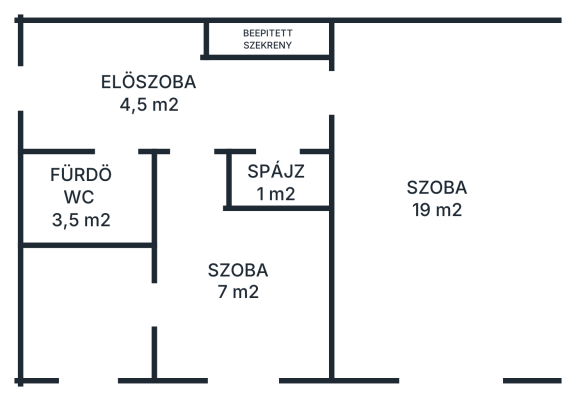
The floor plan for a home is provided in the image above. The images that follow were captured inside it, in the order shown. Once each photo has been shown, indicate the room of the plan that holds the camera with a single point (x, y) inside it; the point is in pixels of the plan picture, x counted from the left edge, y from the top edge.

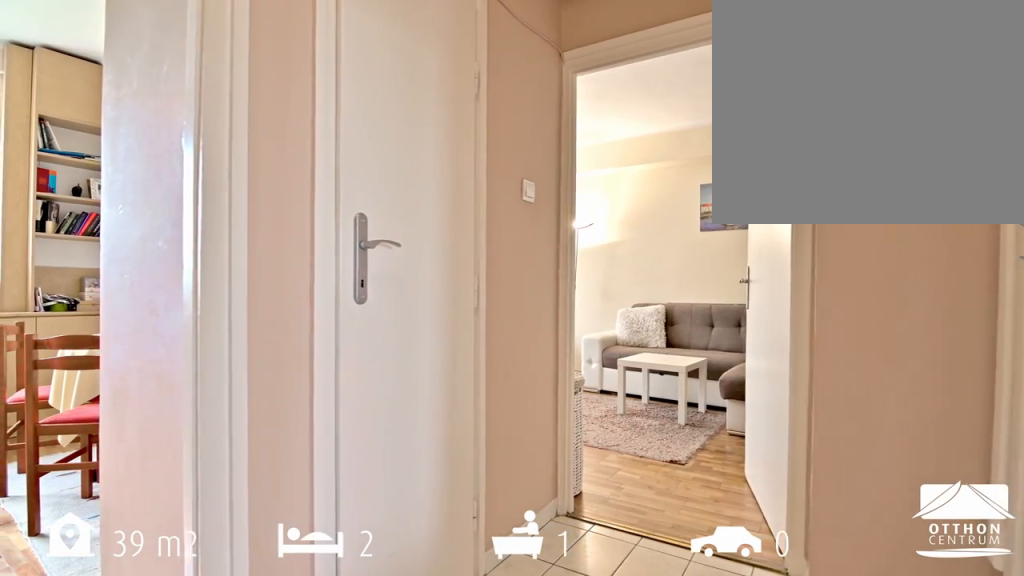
(156, 90)
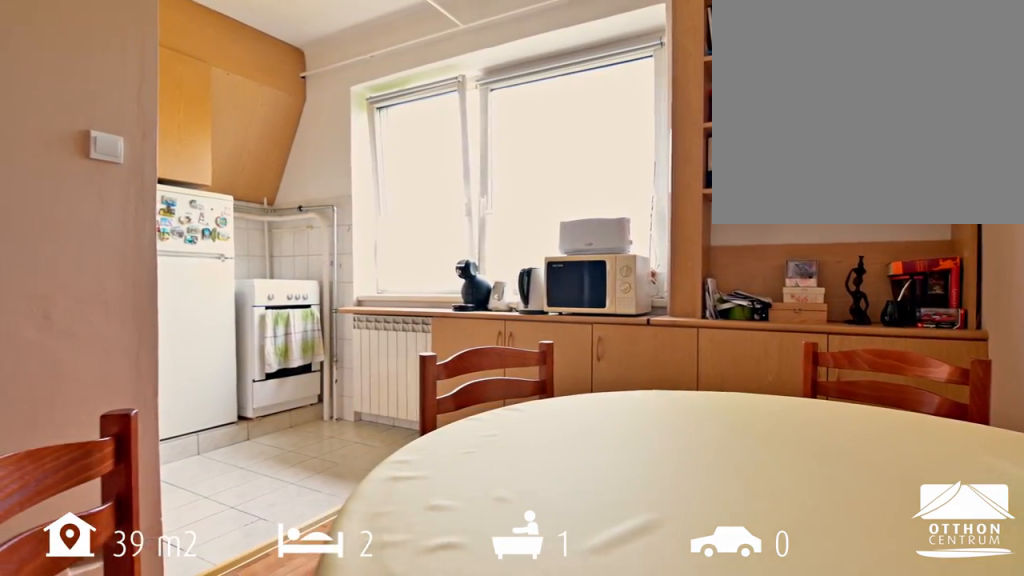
(236, 277)
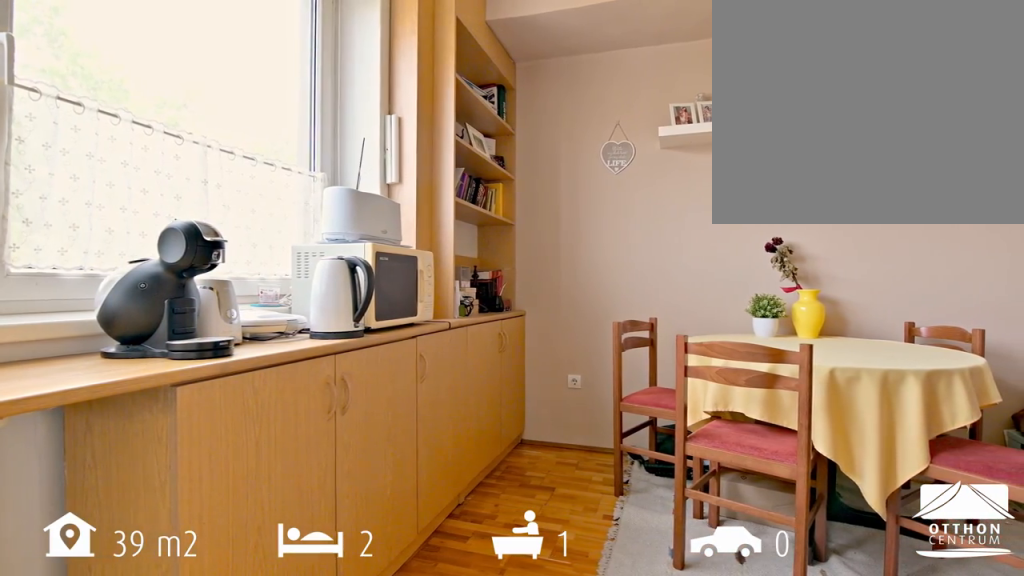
(91, 316)
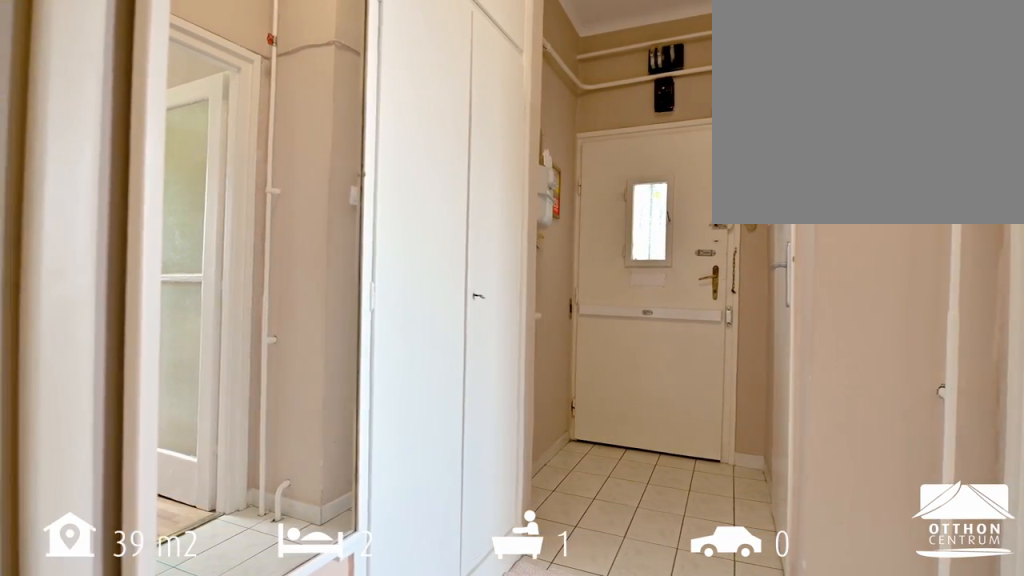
(156, 90)
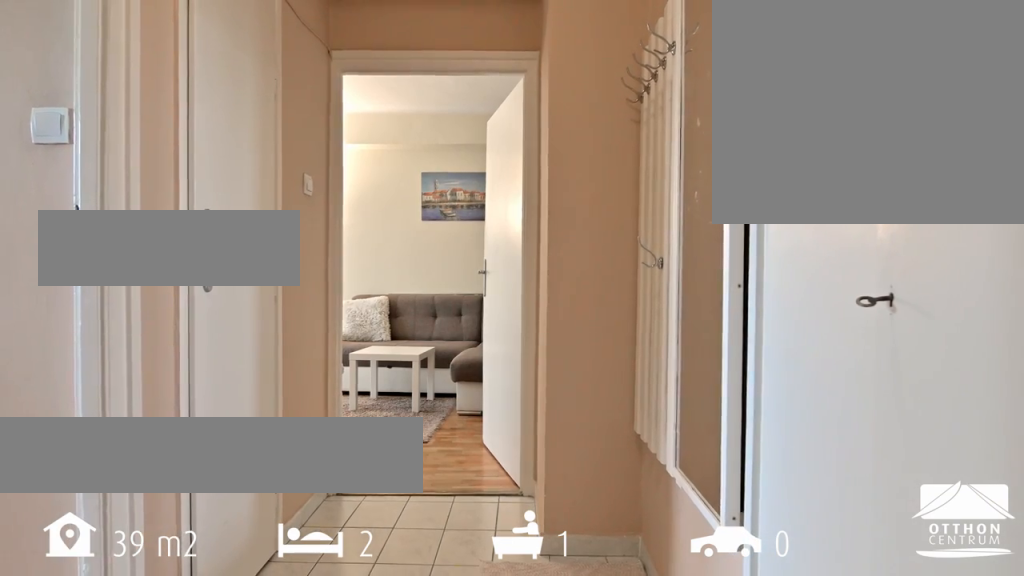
(156, 90)
